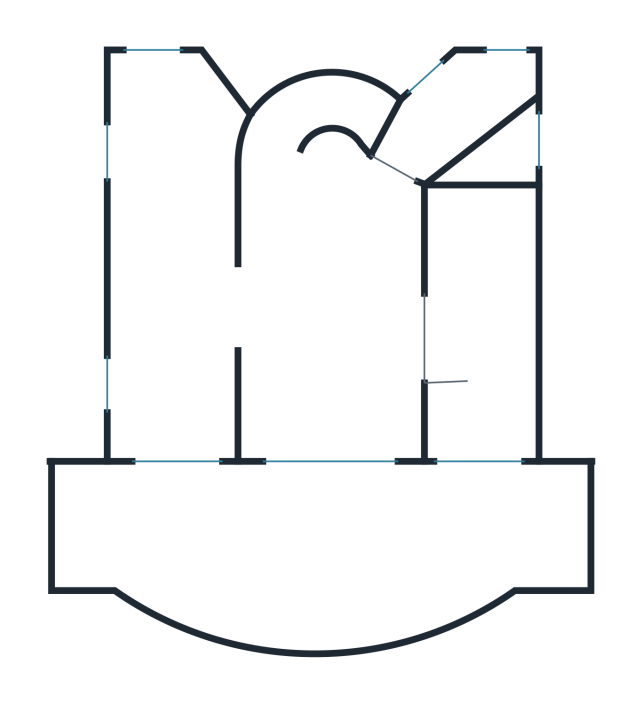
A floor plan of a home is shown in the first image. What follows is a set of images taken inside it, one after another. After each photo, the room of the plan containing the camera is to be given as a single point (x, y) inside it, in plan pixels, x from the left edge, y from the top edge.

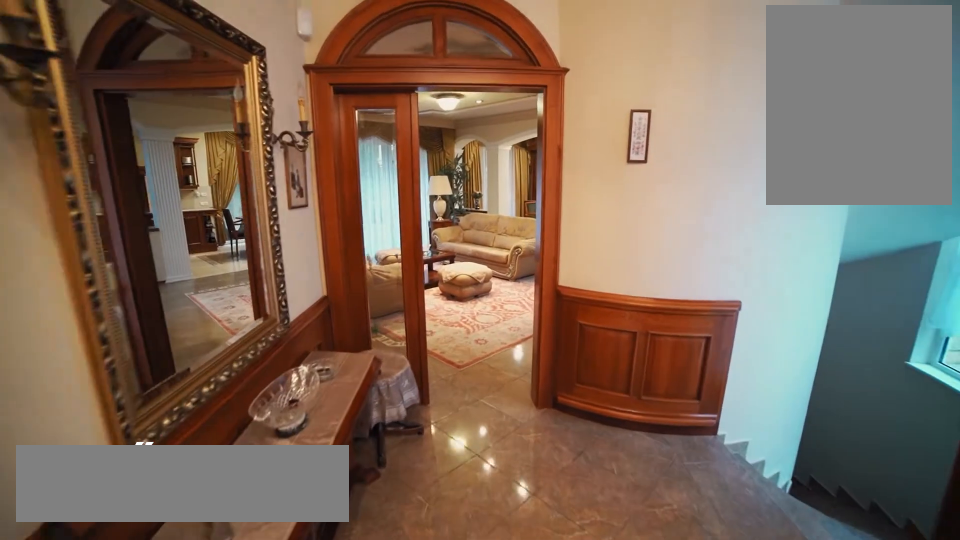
(442, 122)
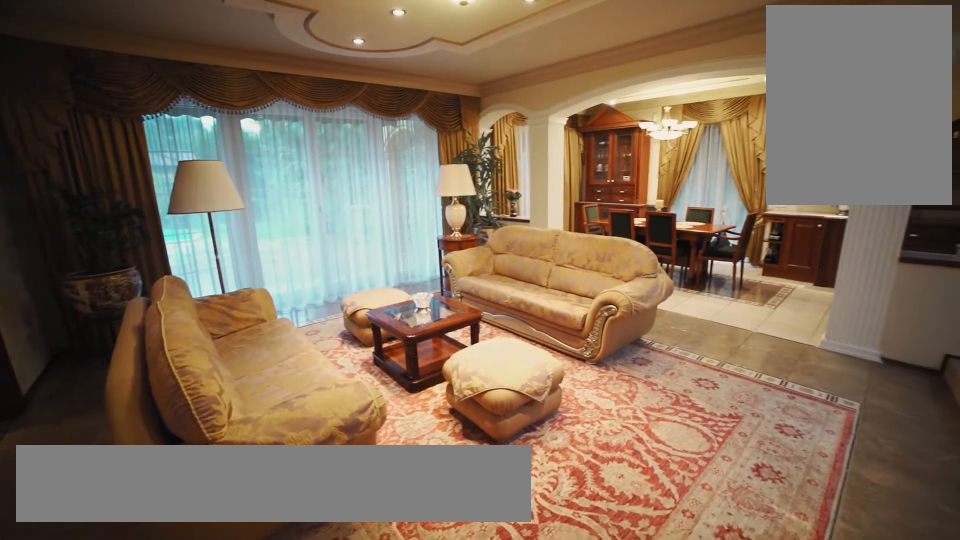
(392, 213)
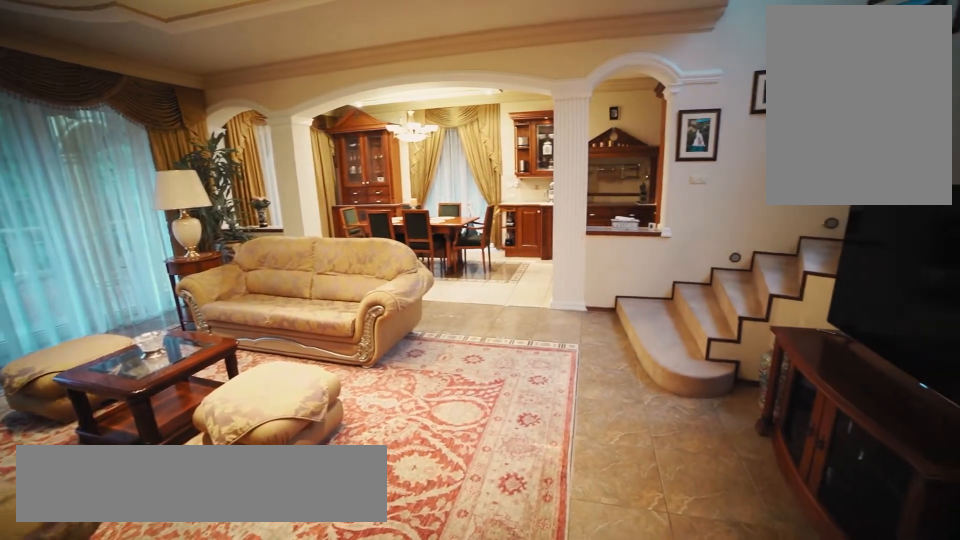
(393, 213)
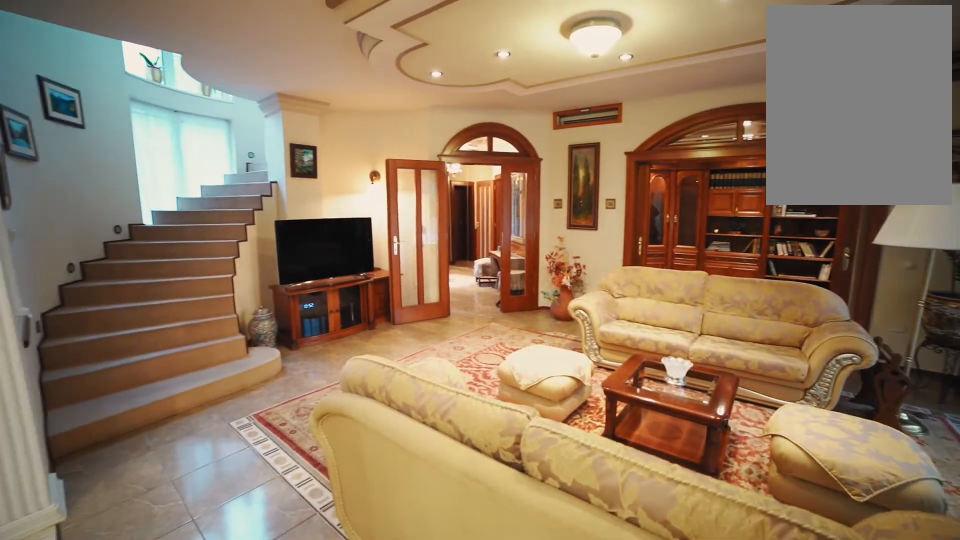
(252, 323)
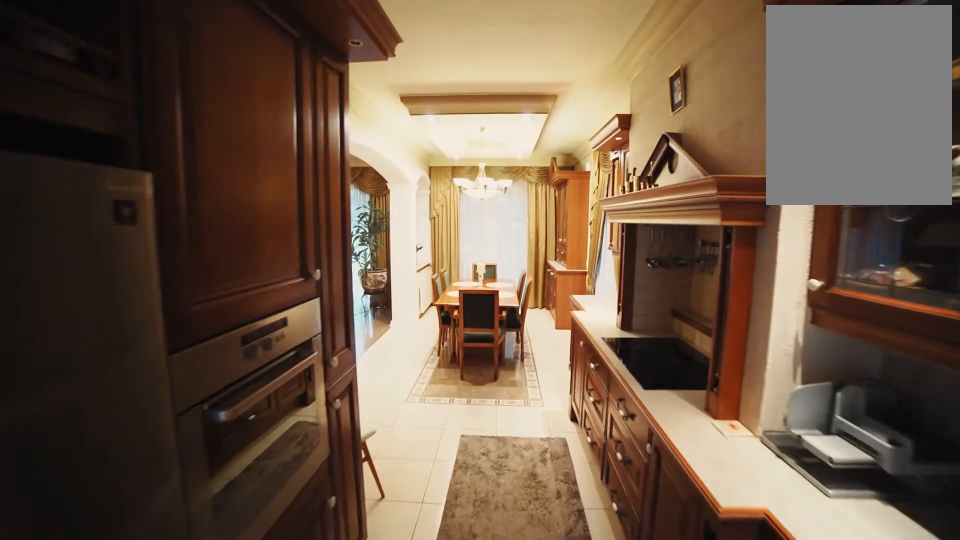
(165, 187)
